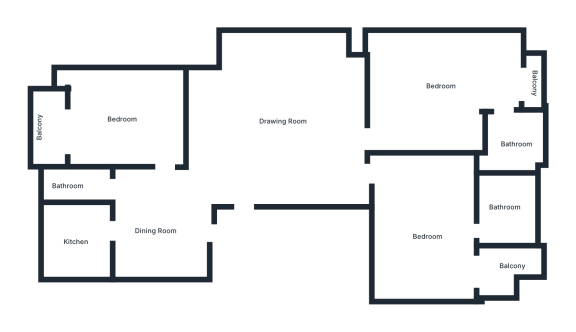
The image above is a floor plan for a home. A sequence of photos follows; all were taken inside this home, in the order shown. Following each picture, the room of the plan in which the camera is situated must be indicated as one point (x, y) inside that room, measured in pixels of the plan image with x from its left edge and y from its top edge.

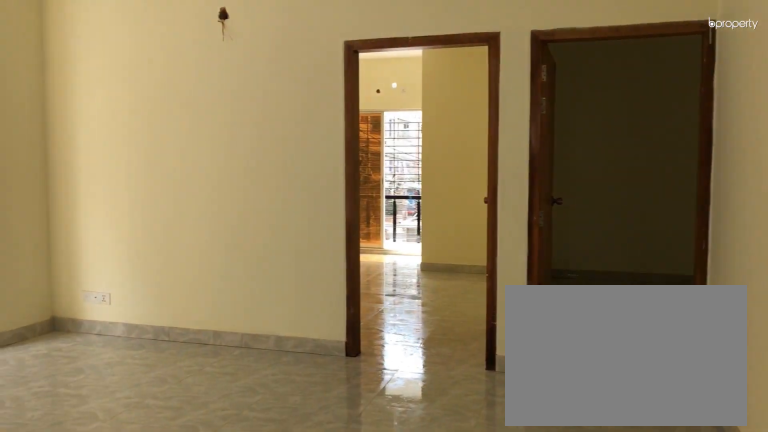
(287, 117)
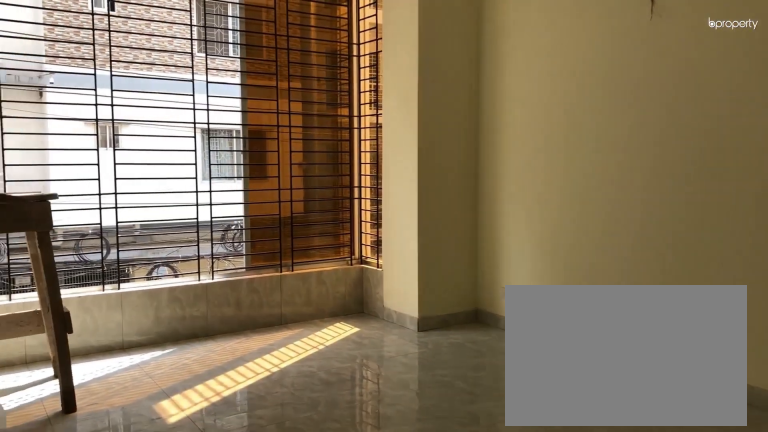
(287, 117)
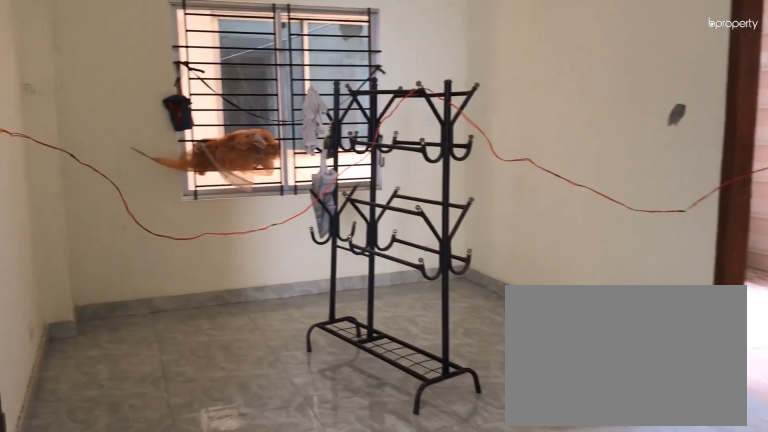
(159, 229)
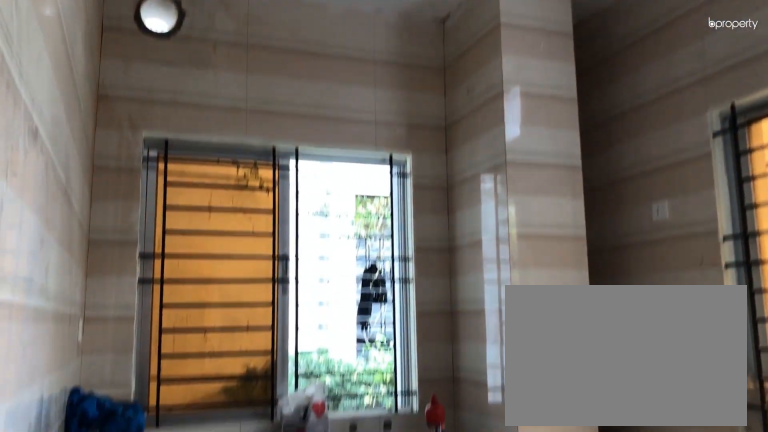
(78, 239)
